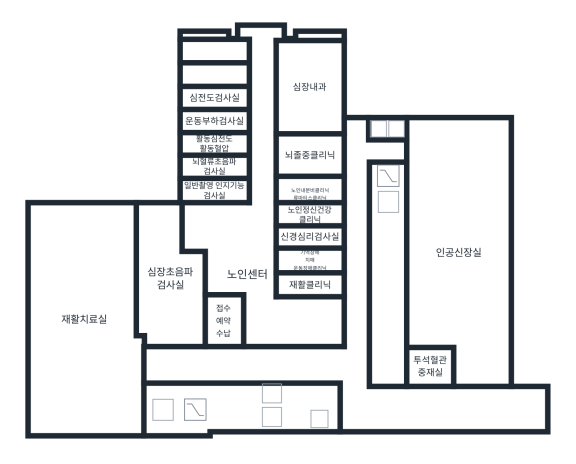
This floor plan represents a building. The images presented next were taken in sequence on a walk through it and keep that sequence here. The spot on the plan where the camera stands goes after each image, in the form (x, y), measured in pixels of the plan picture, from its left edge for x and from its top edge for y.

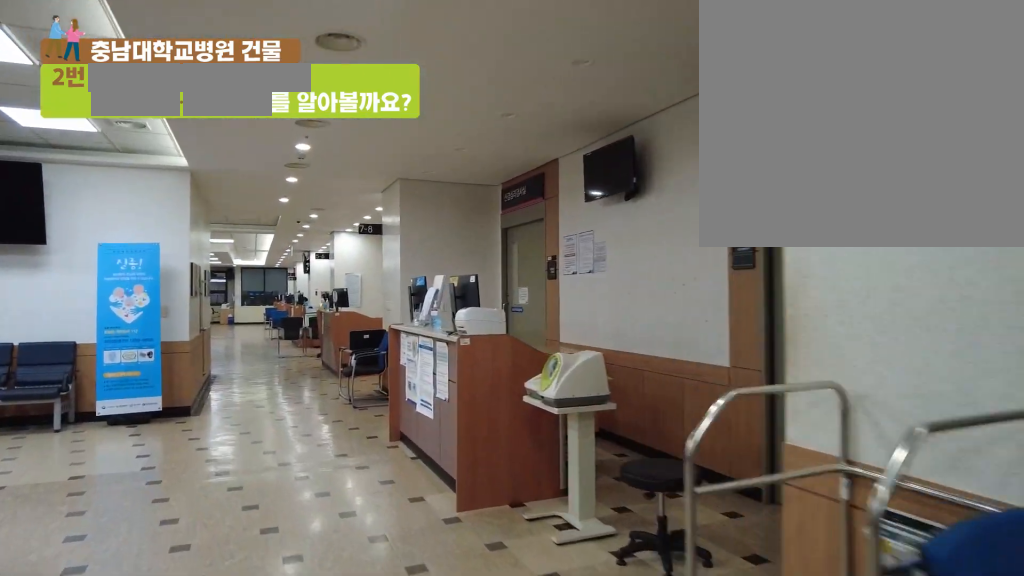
(273, 278)
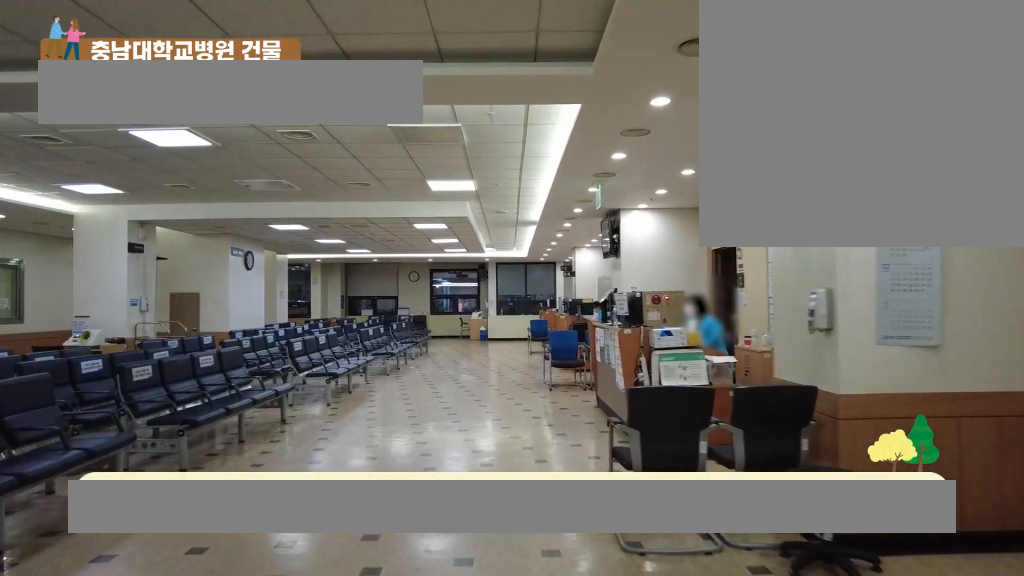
(272, 232)
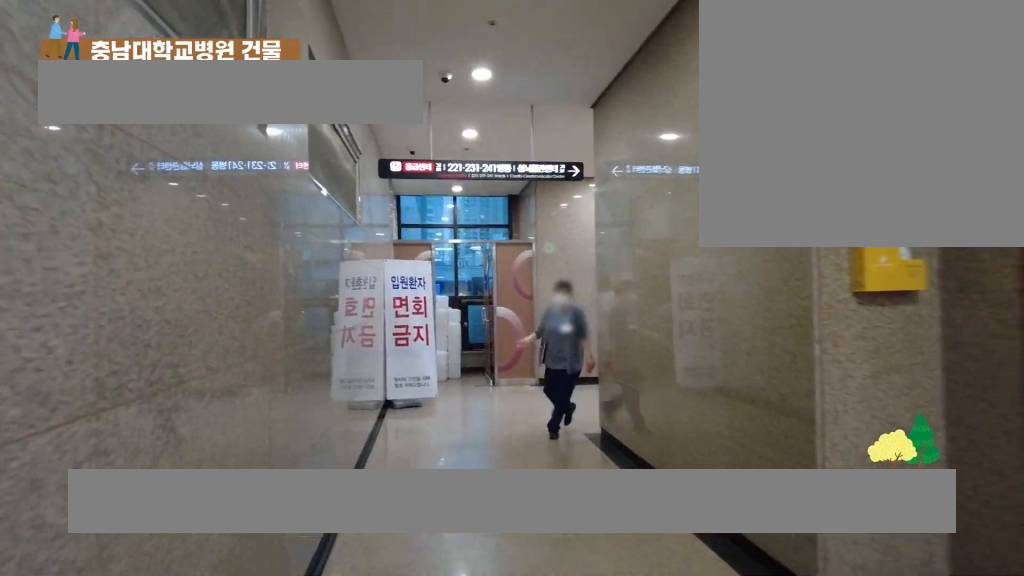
(356, 333)
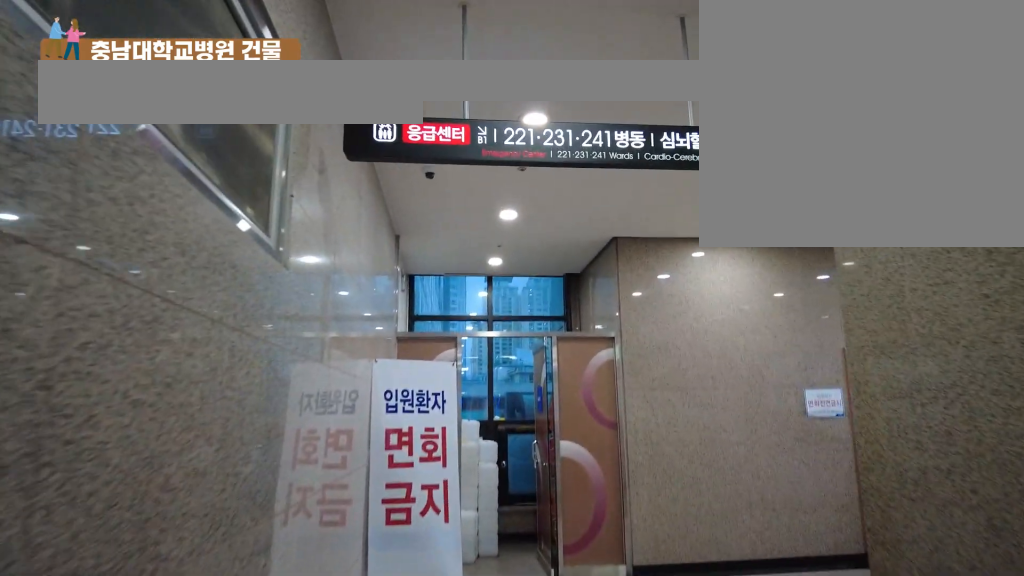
(357, 291)
